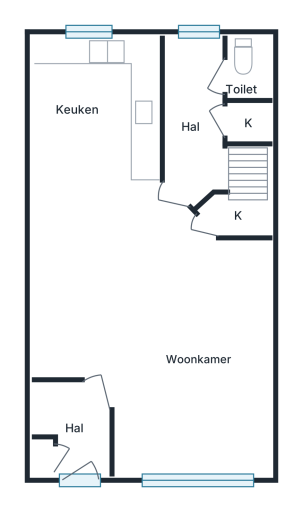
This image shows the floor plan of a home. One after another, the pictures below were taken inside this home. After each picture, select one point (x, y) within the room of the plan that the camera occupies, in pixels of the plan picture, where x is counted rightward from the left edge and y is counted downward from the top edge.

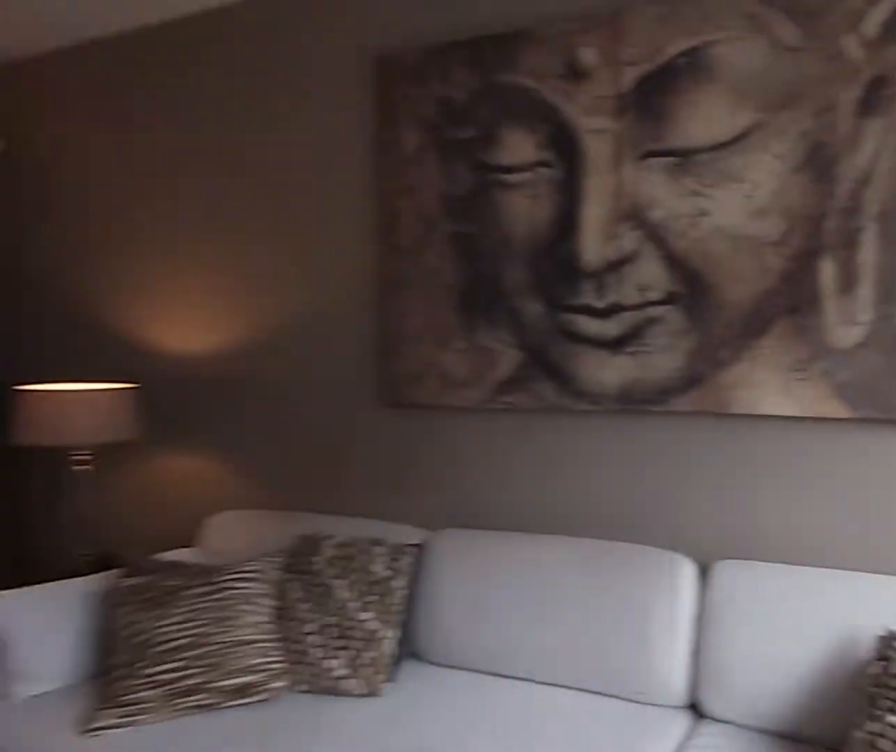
(156, 324)
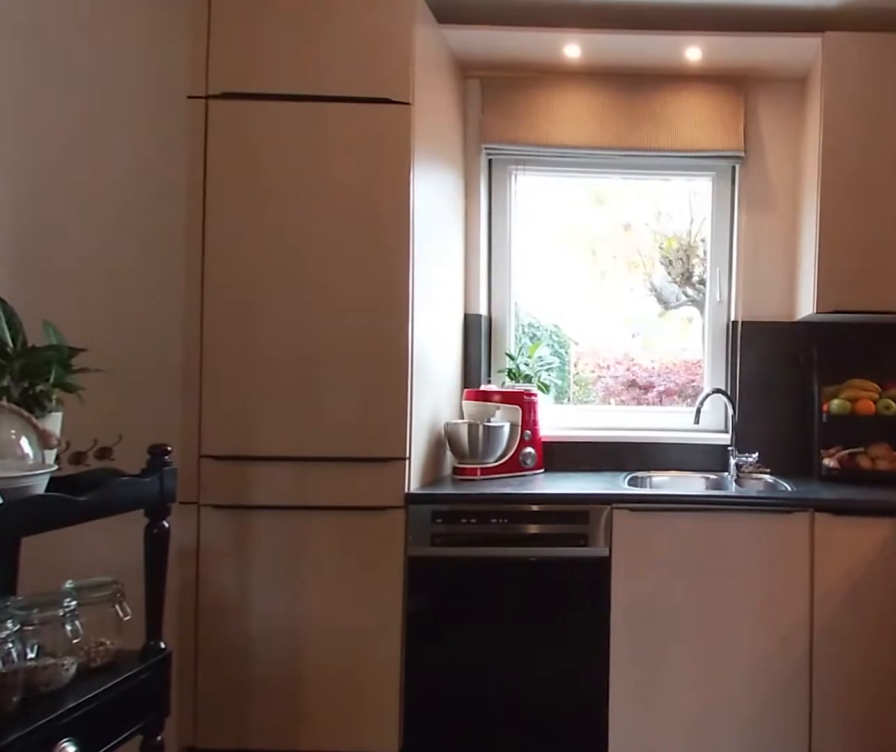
(95, 108)
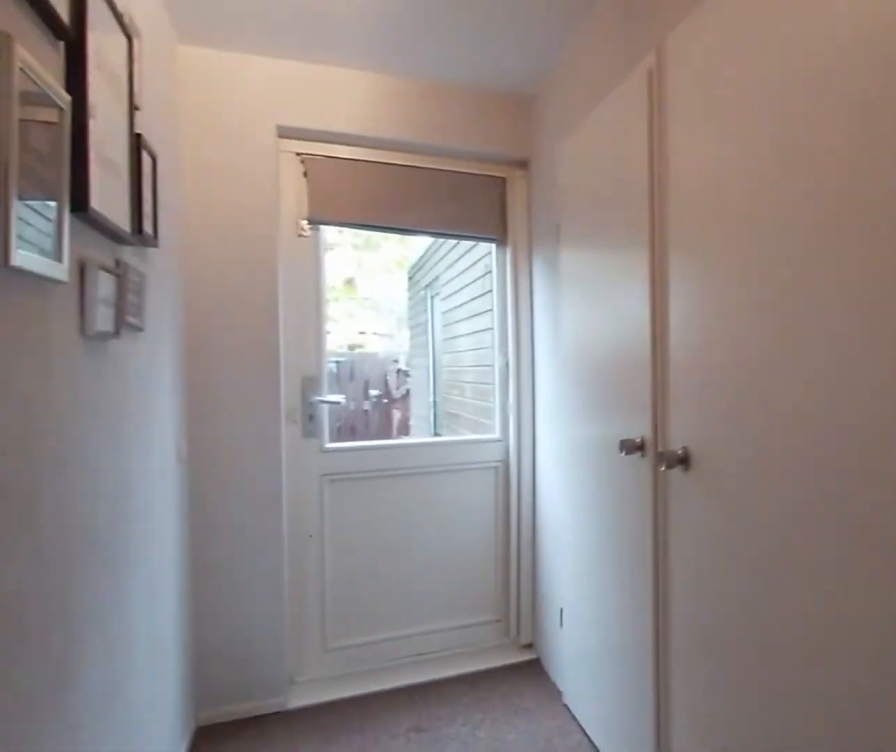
(195, 117)
